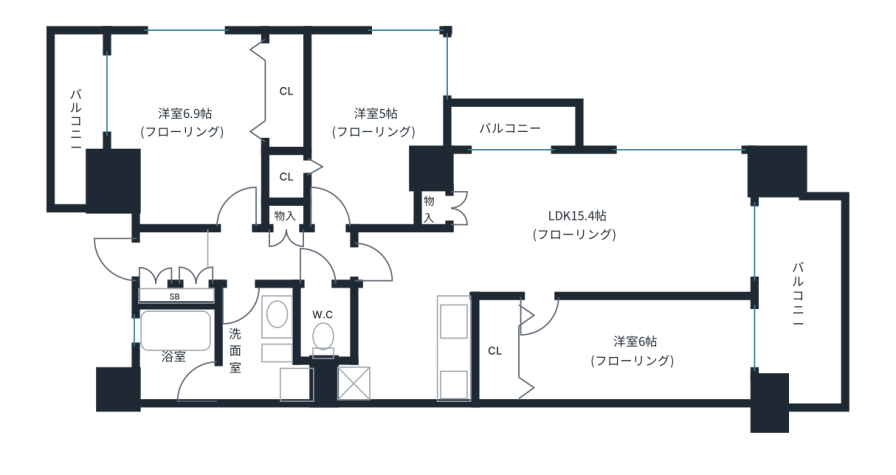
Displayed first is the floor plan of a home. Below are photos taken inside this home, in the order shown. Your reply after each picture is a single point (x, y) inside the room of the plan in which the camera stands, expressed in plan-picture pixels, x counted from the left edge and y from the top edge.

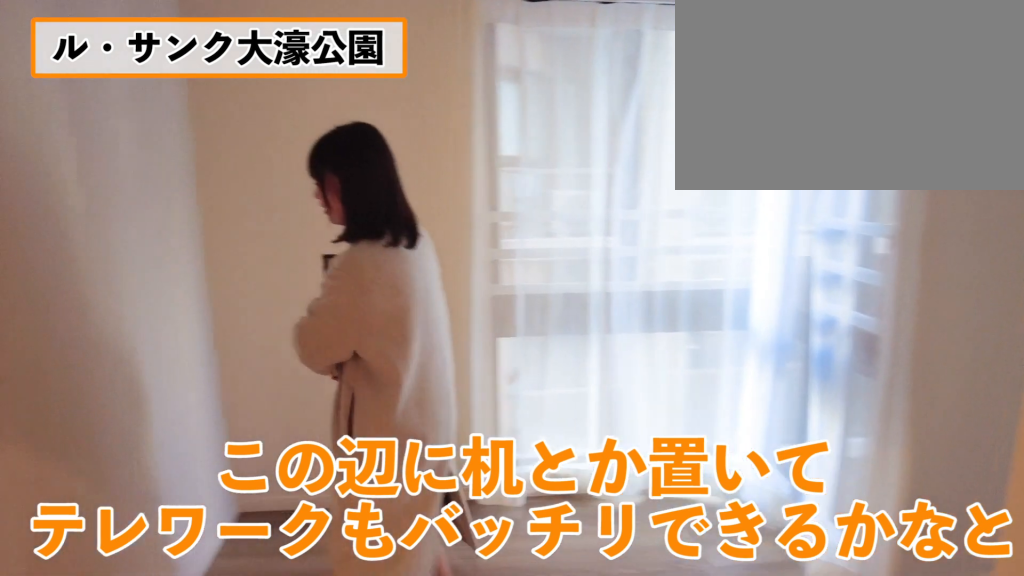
(374, 125)
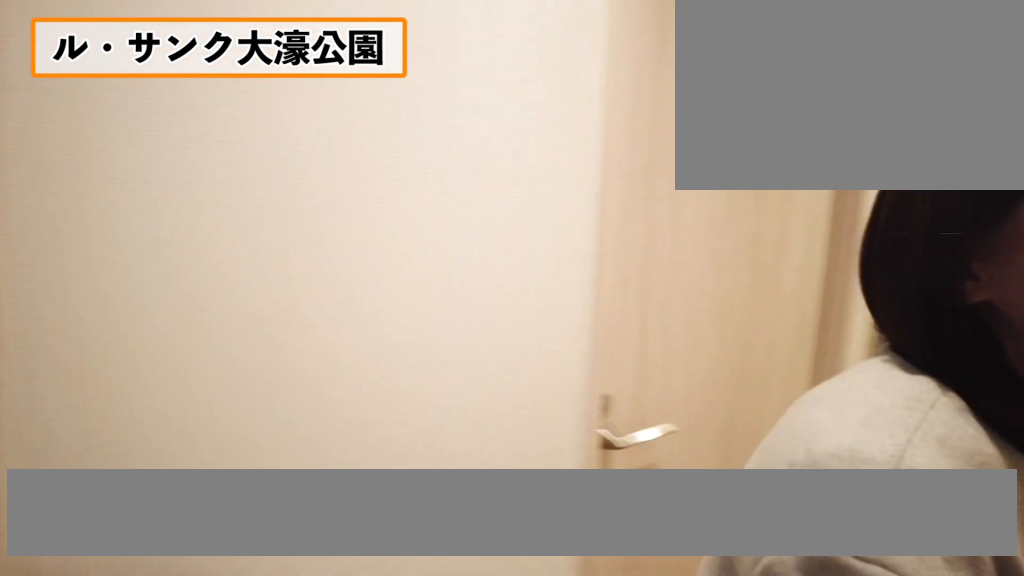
(285, 251)
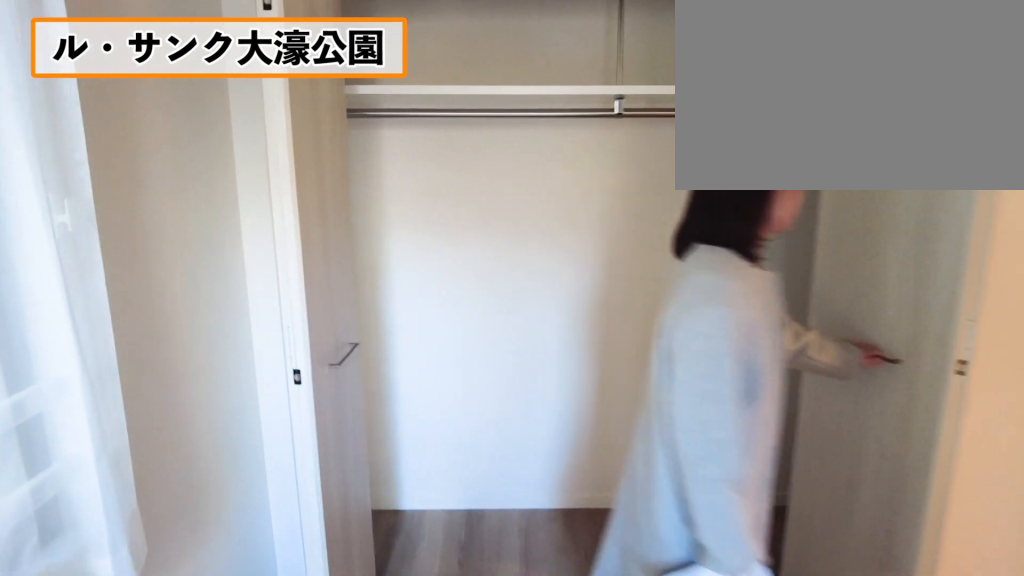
(186, 120)
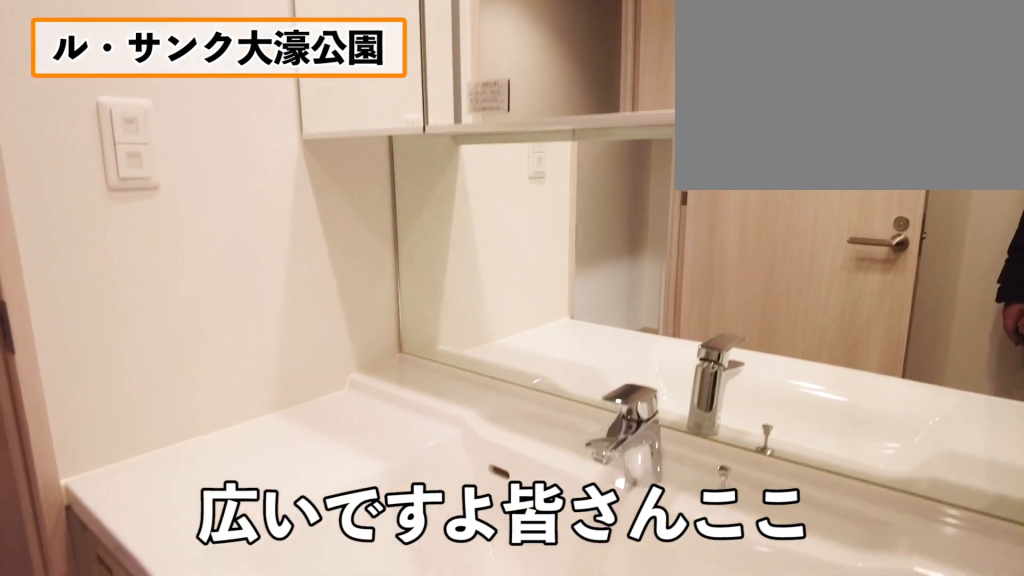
(249, 330)
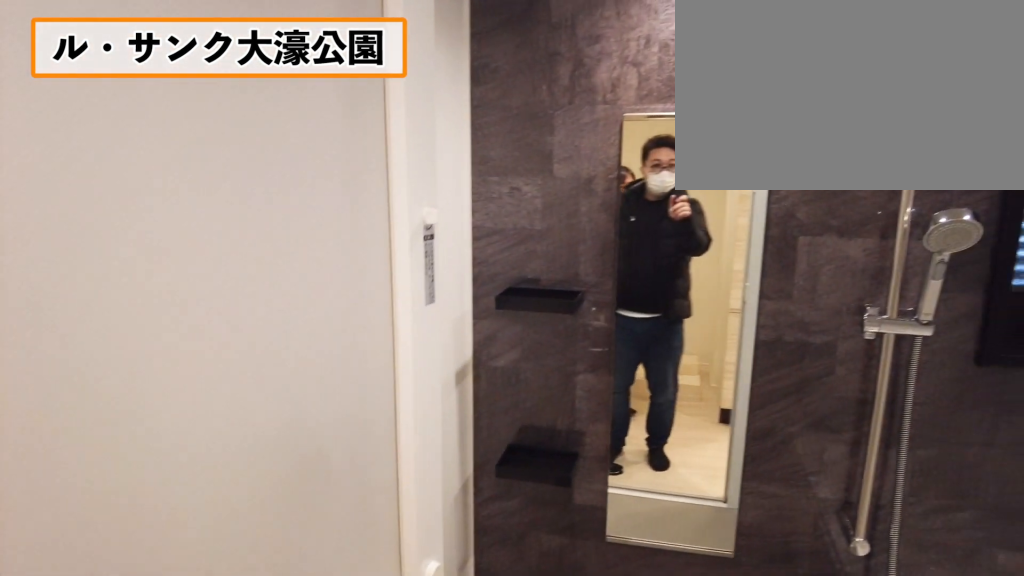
(191, 361)
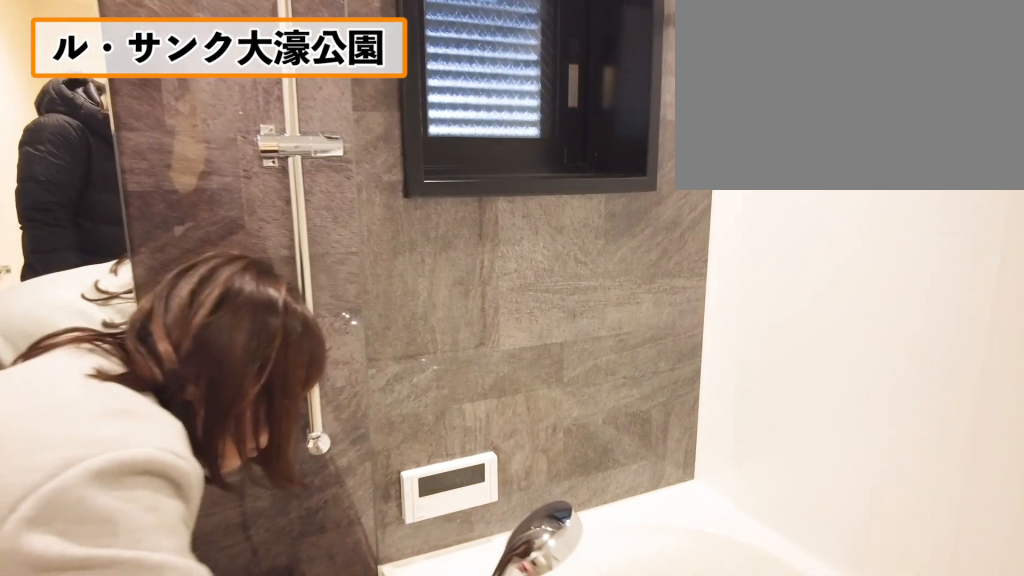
(191, 361)
